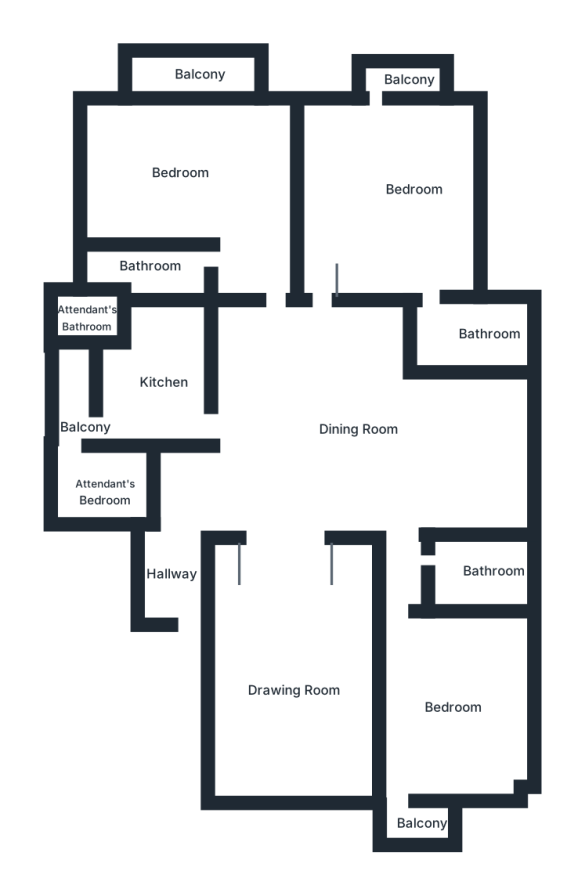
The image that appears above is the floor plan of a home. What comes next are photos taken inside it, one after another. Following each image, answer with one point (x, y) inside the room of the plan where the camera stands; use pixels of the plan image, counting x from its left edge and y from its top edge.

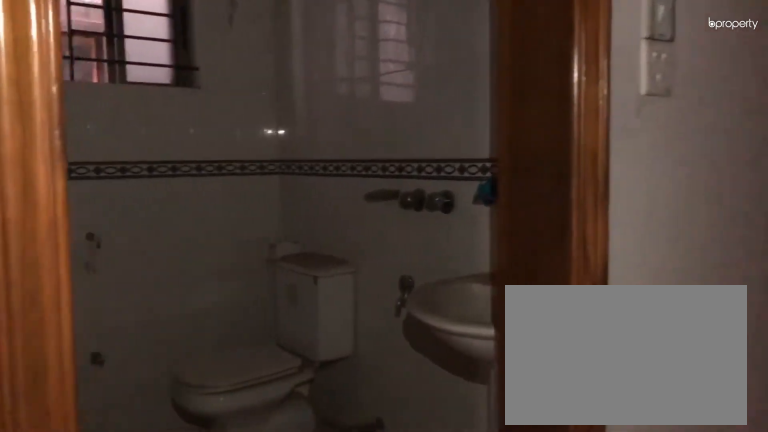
(412, 554)
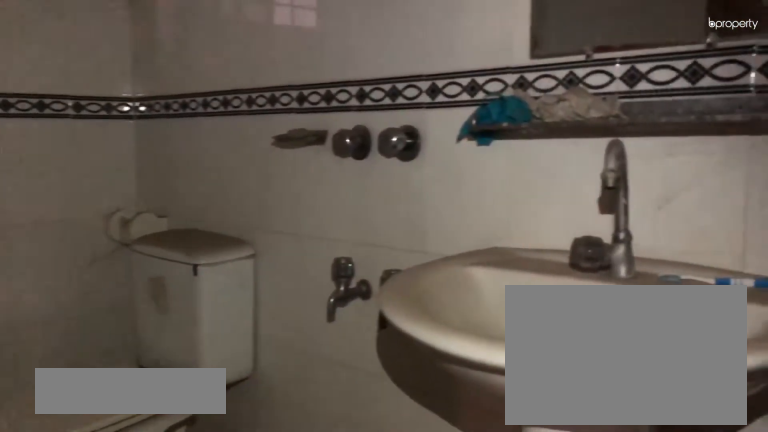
(470, 566)
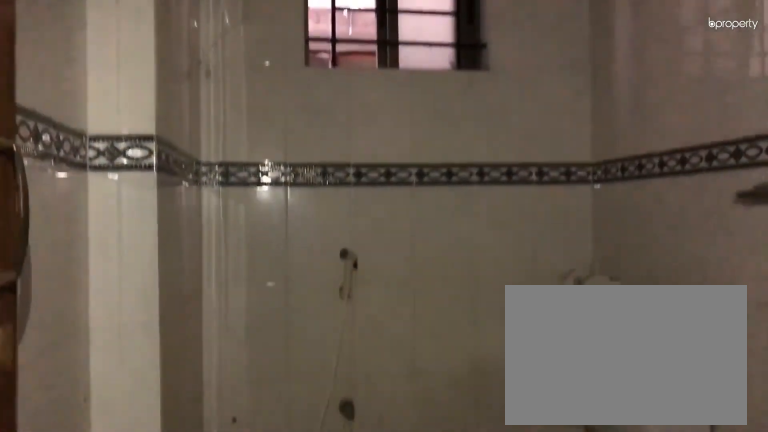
(470, 566)
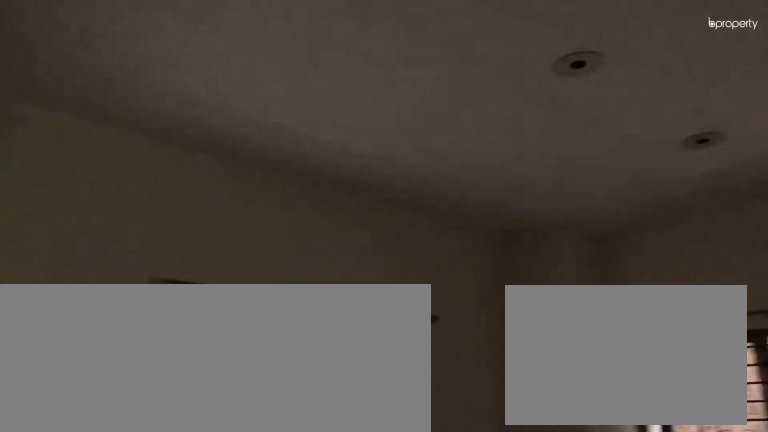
(435, 699)
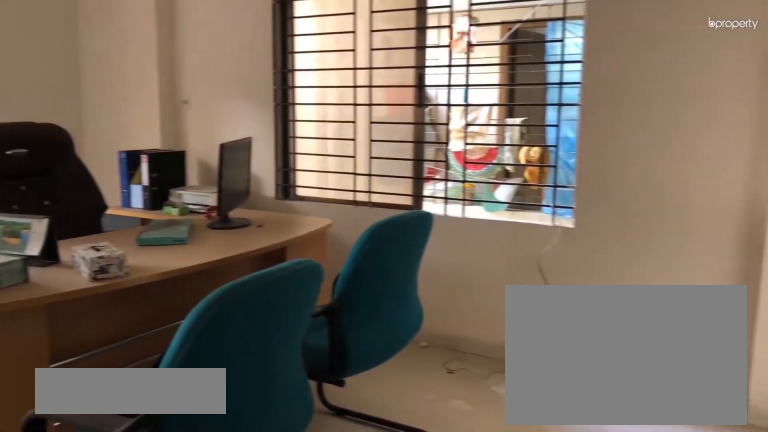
(394, 161)
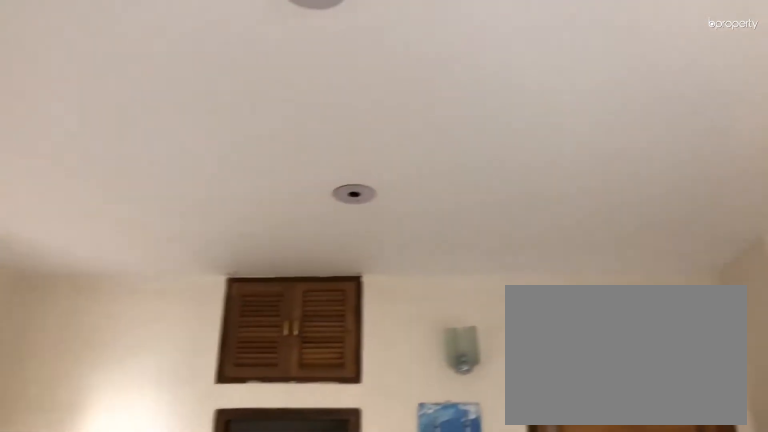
(394, 161)
